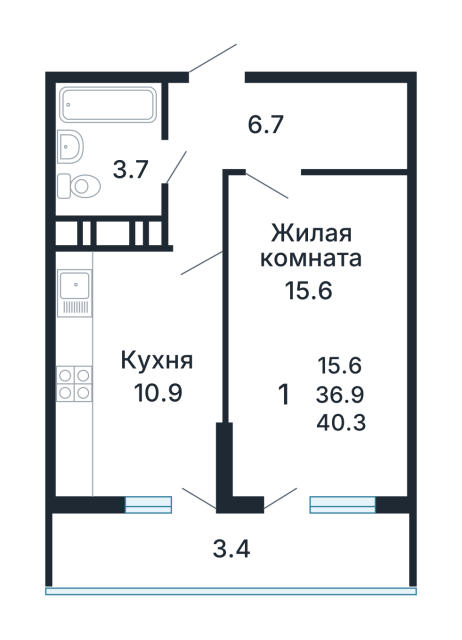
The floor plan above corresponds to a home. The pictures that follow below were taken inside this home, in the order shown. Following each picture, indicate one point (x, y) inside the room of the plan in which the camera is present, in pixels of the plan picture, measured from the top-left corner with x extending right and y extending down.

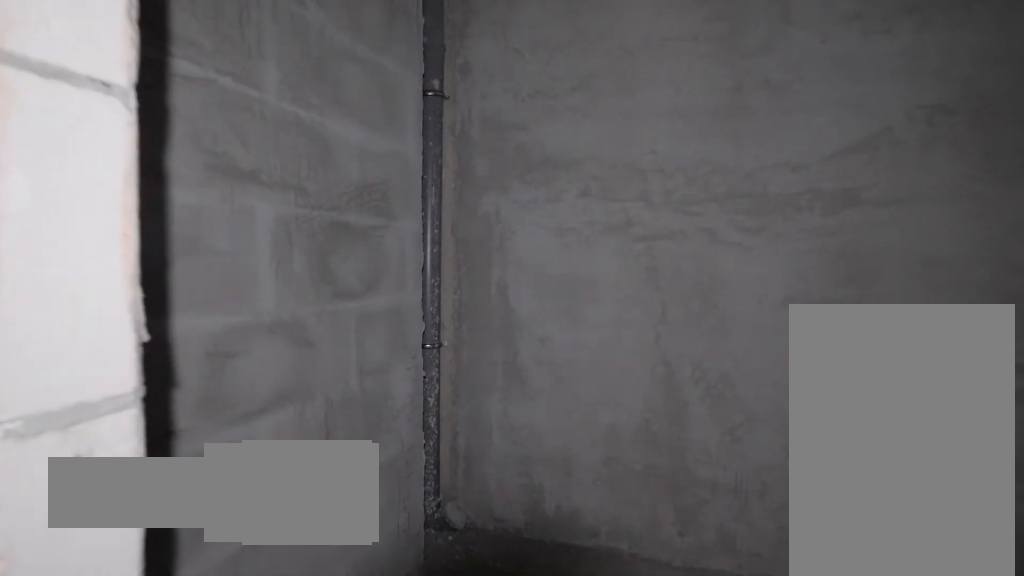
(109, 164)
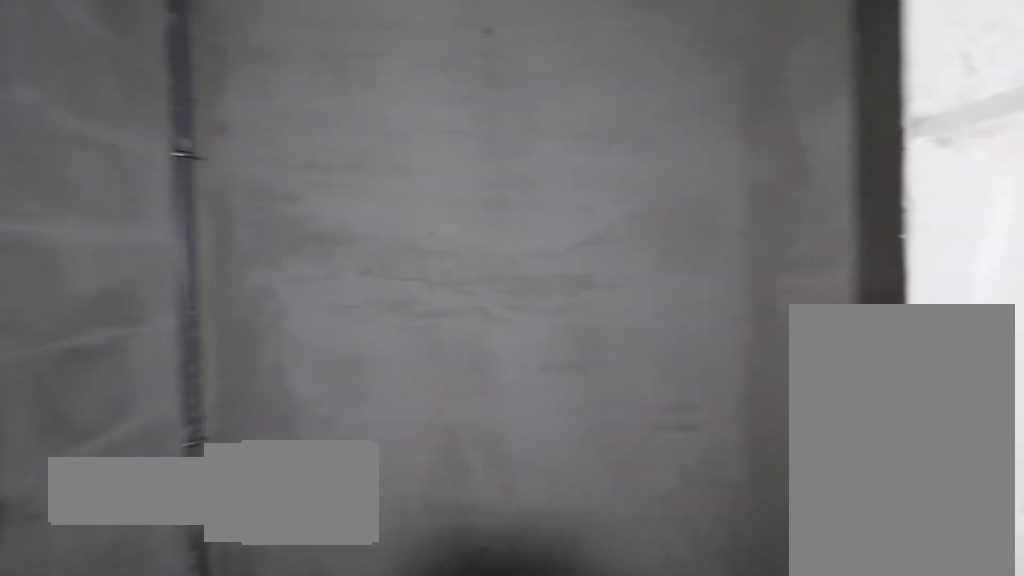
(109, 164)
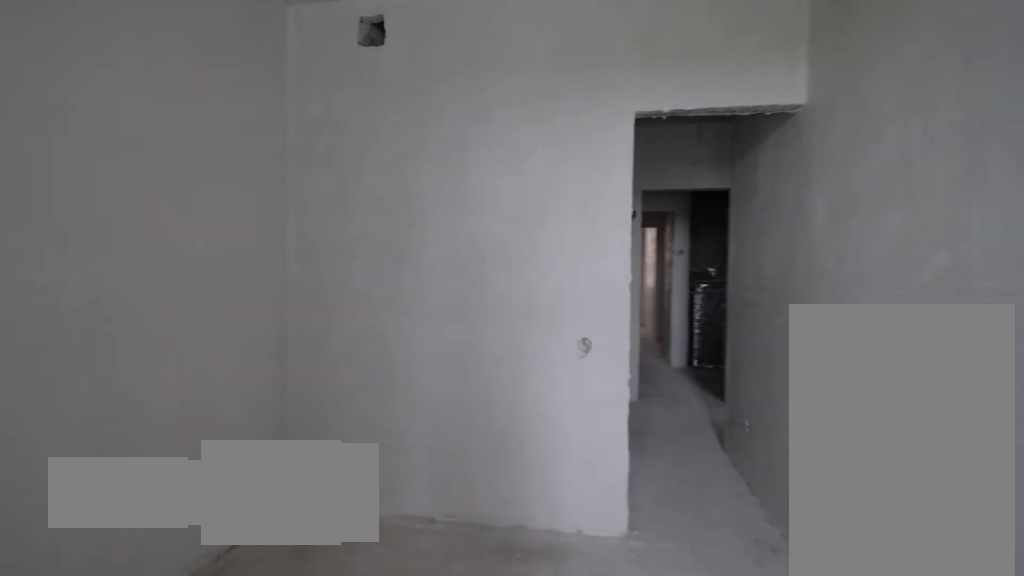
(137, 376)
